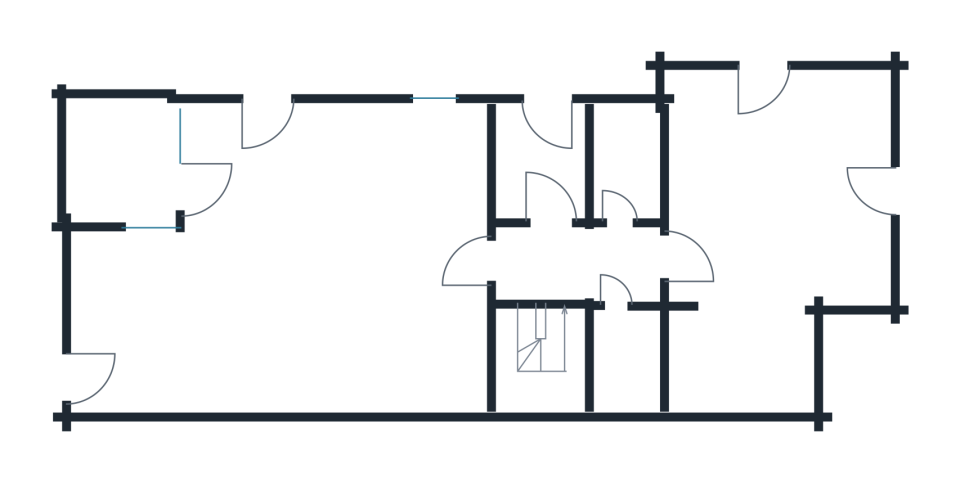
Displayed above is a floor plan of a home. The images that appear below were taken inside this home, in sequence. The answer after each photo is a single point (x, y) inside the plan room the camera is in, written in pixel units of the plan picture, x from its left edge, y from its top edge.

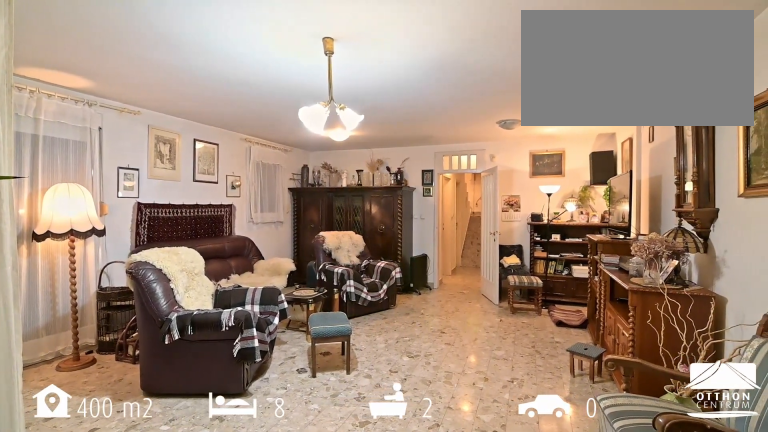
(310, 260)
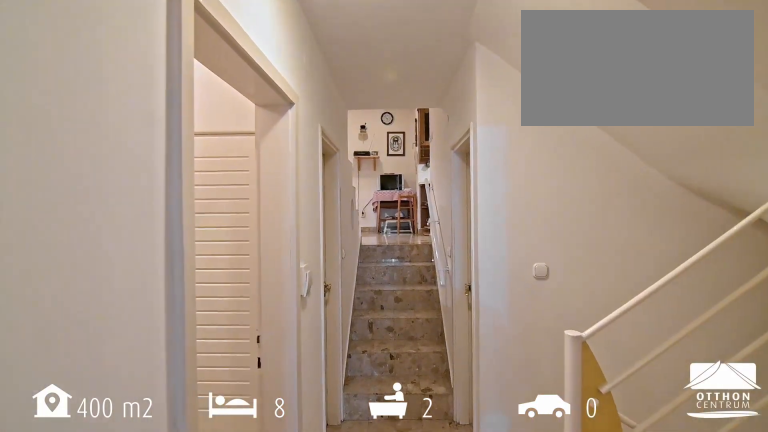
(587, 260)
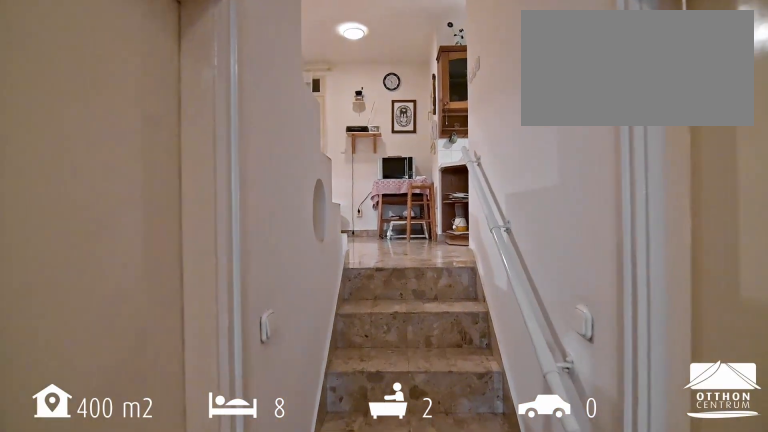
(588, 260)
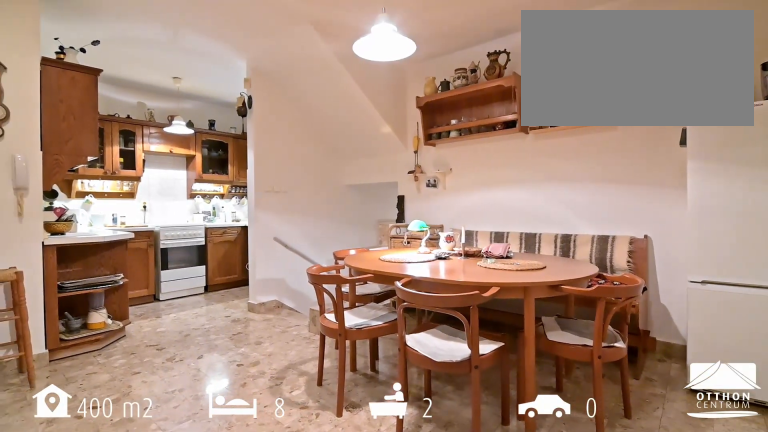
(783, 196)
